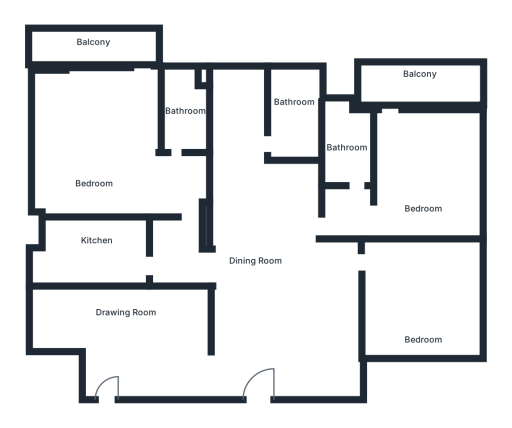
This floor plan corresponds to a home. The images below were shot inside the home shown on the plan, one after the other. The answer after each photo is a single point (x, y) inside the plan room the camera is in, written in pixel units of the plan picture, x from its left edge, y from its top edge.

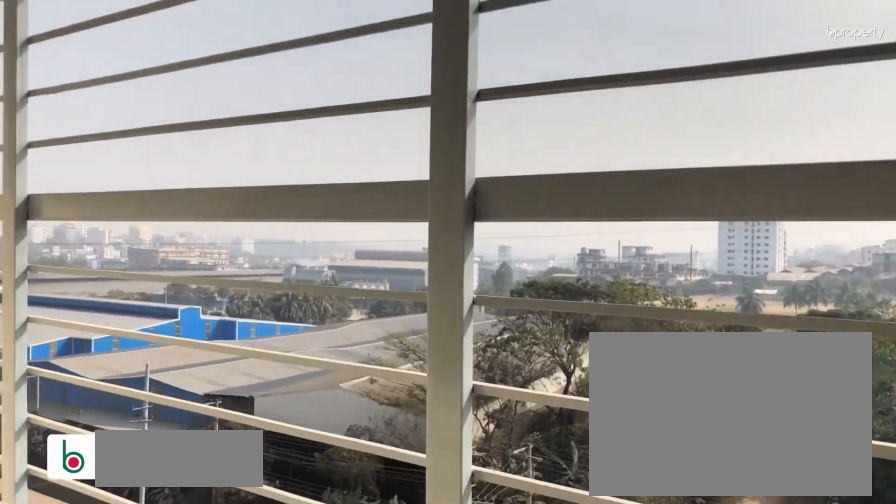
(88, 52)
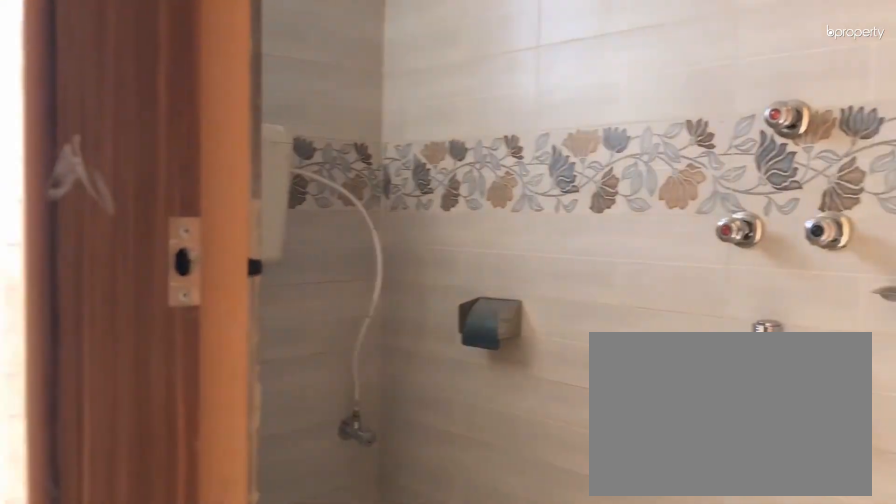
(294, 104)
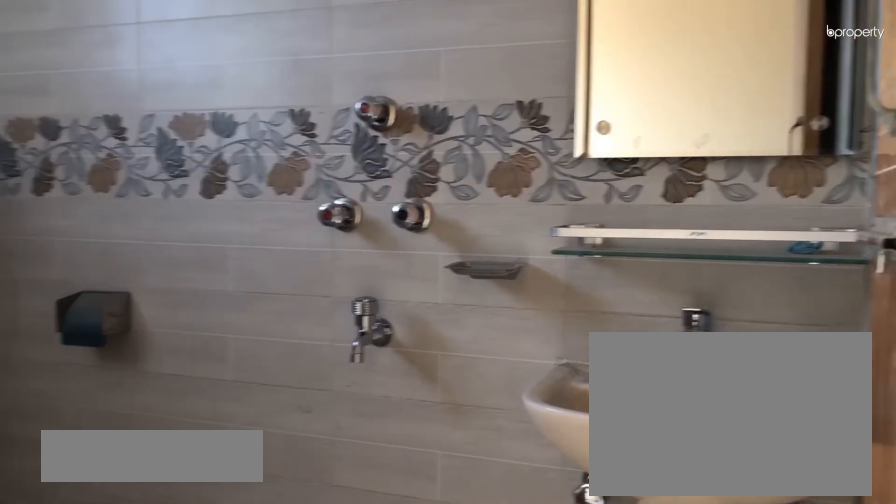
(294, 104)
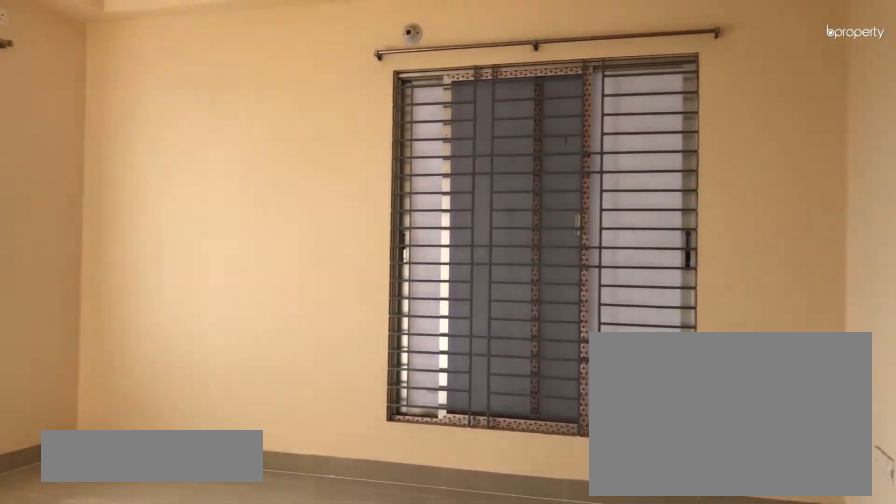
(422, 175)
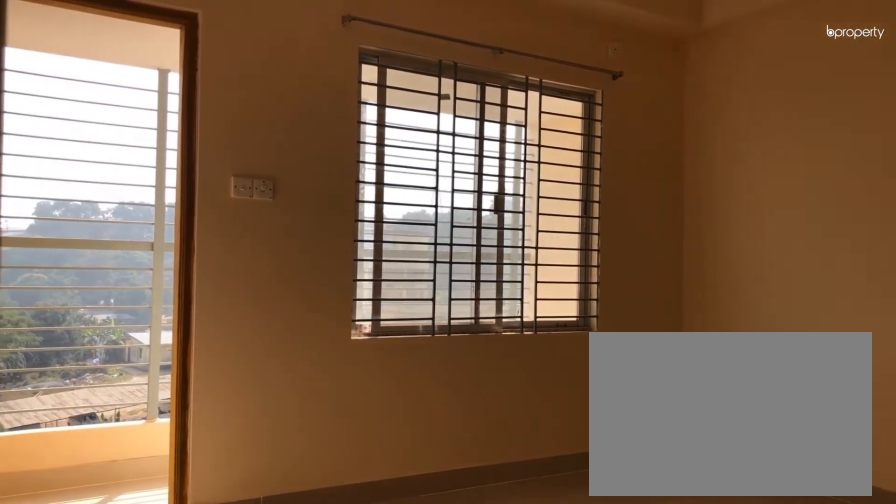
(422, 175)
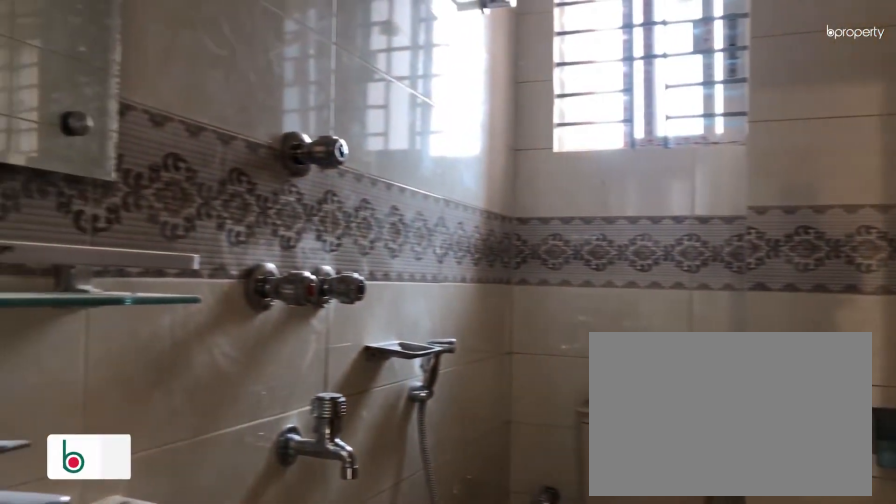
(348, 146)
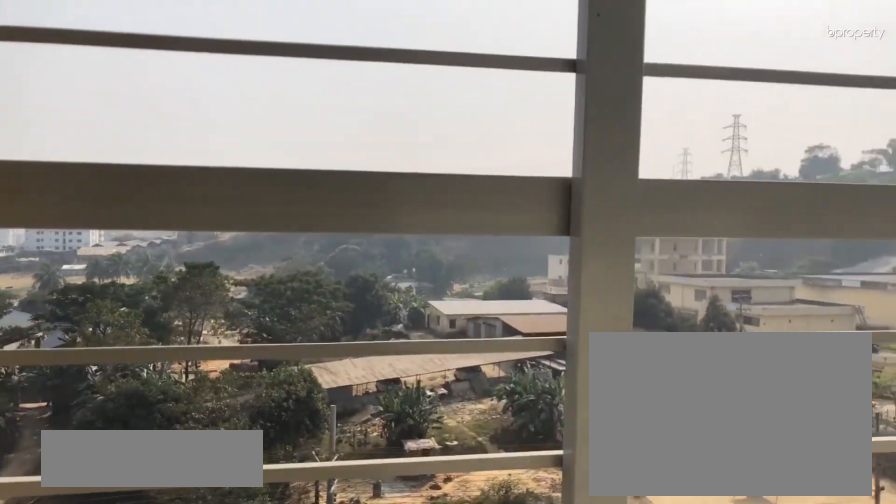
(411, 80)
